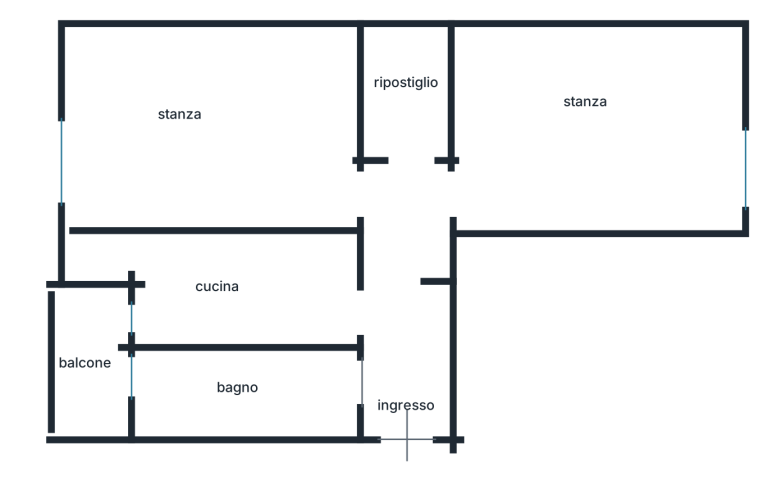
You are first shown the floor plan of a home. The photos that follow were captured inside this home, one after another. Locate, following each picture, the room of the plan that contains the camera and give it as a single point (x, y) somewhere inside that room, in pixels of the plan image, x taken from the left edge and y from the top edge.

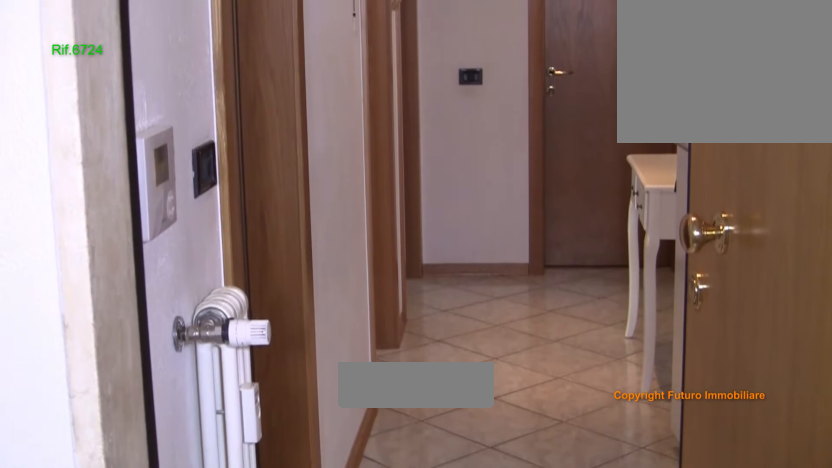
(405, 282)
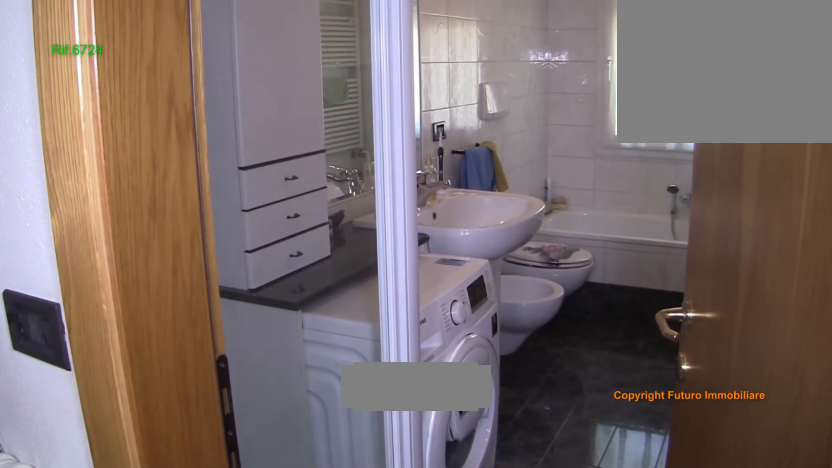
(257, 391)
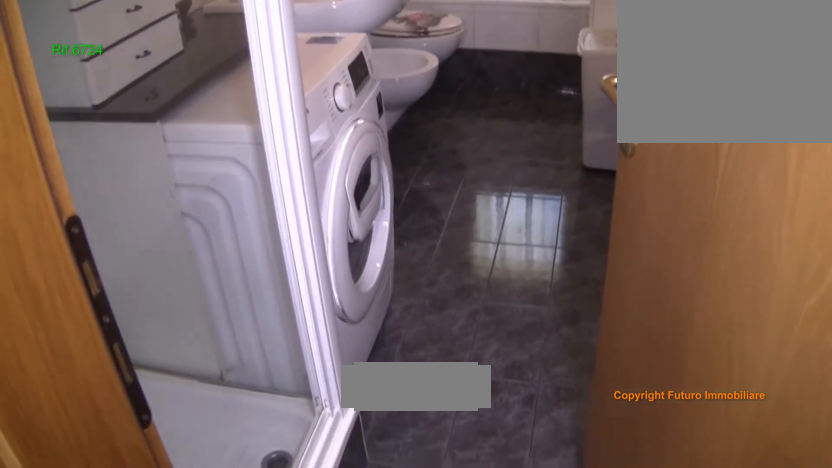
(257, 391)
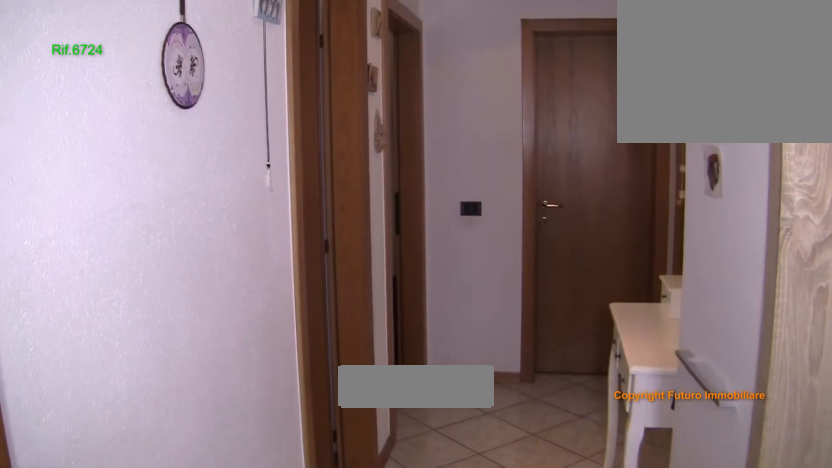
(405, 282)
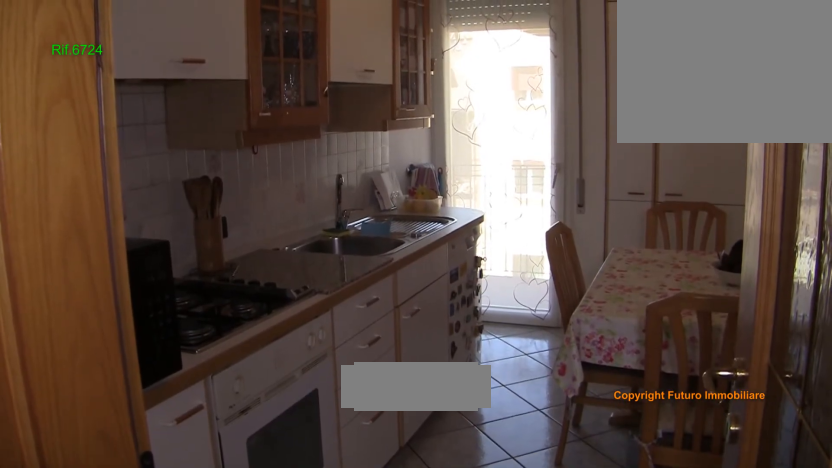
(249, 290)
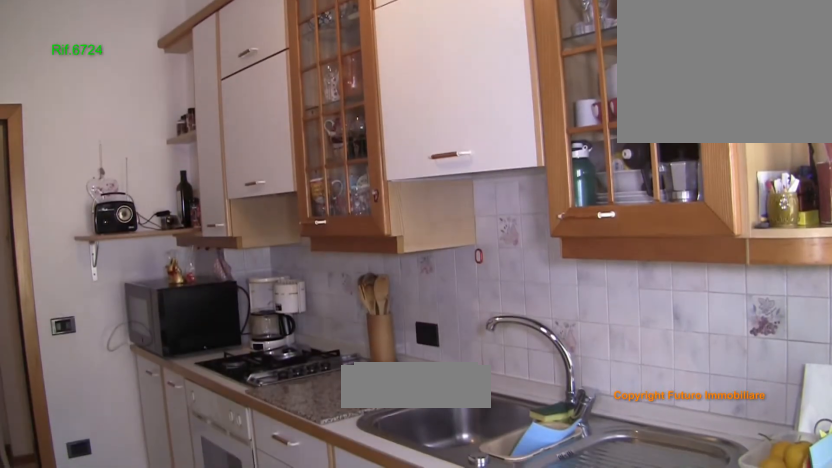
(249, 290)
